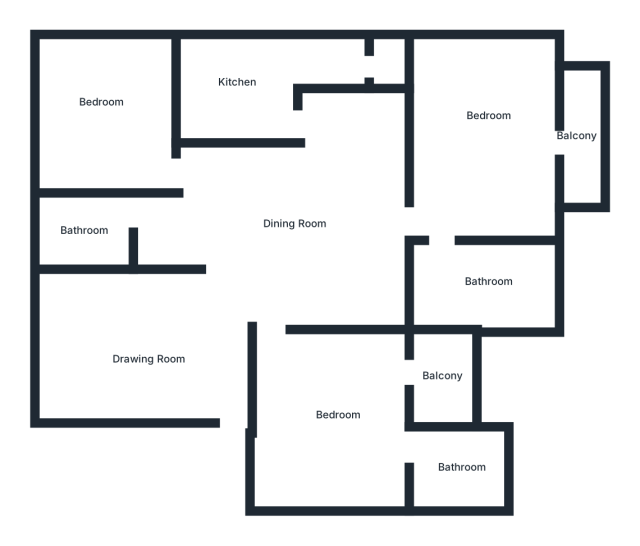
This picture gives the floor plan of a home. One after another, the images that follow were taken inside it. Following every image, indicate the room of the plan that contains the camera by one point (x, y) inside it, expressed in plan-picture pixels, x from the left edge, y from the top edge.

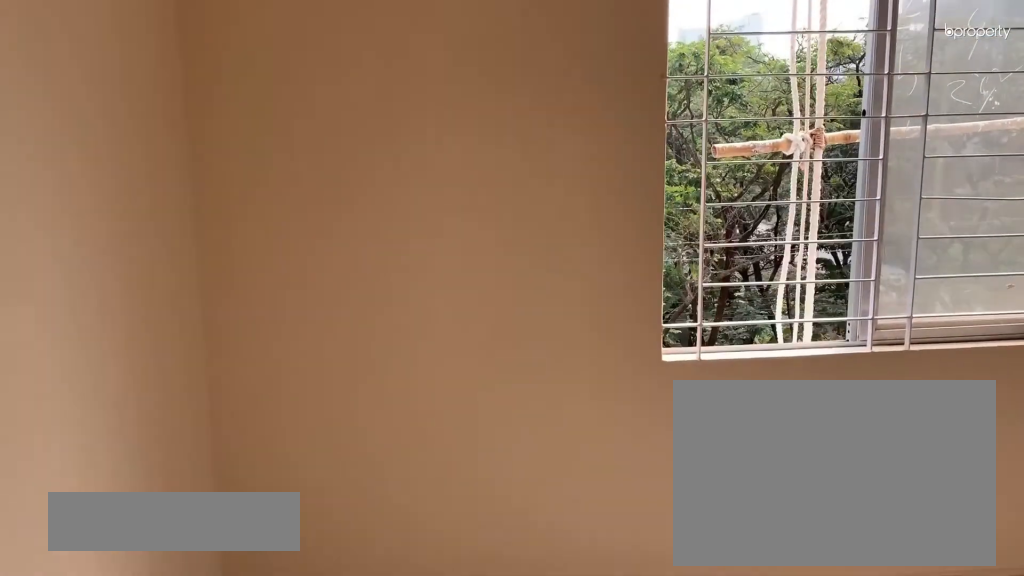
(153, 147)
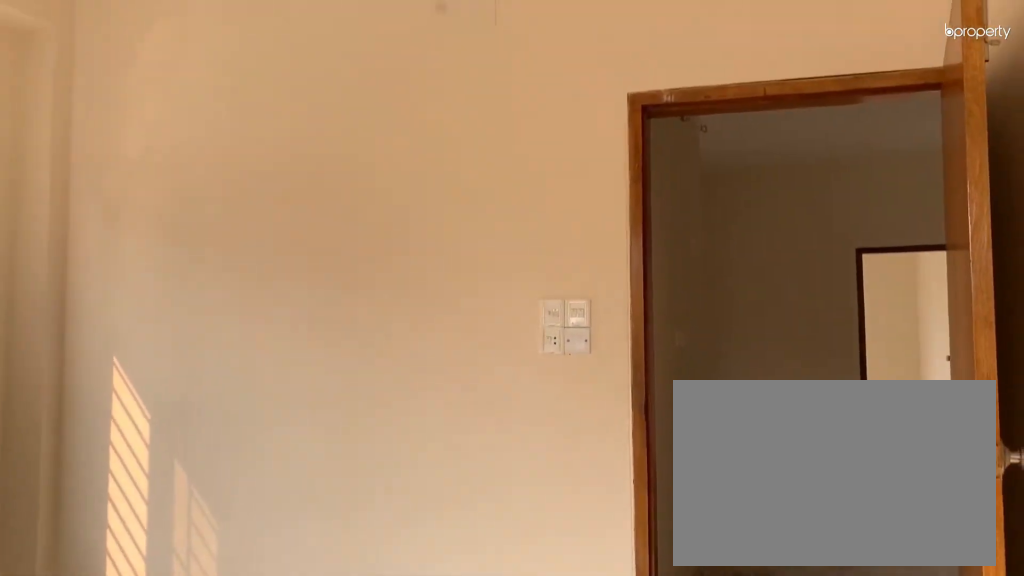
(112, 106)
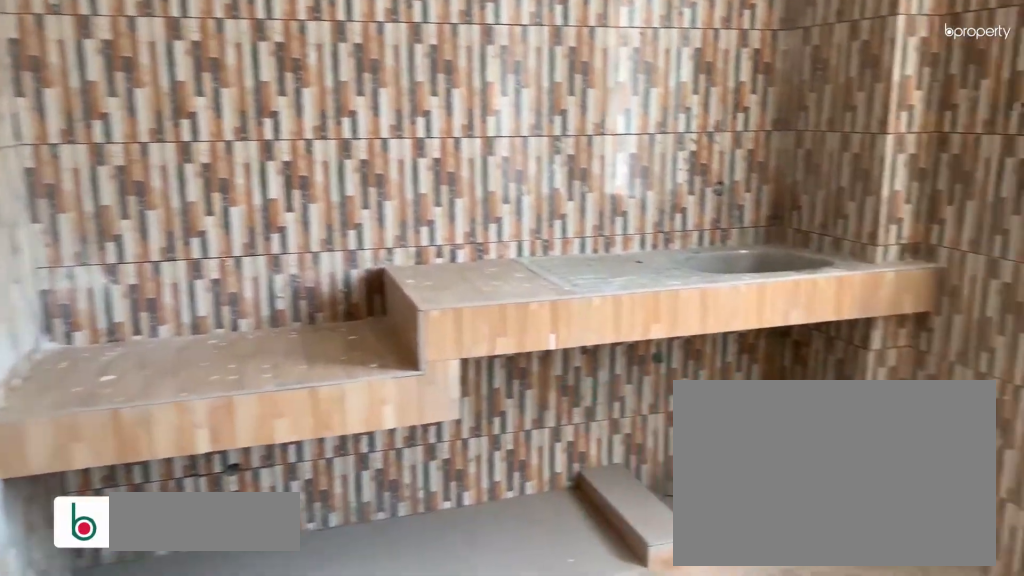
(265, 98)
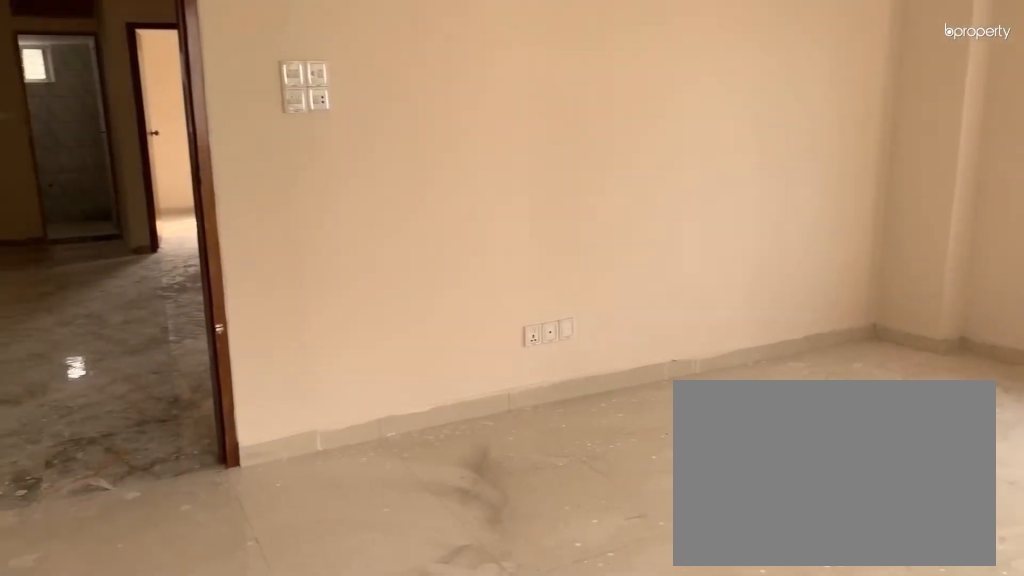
(479, 123)
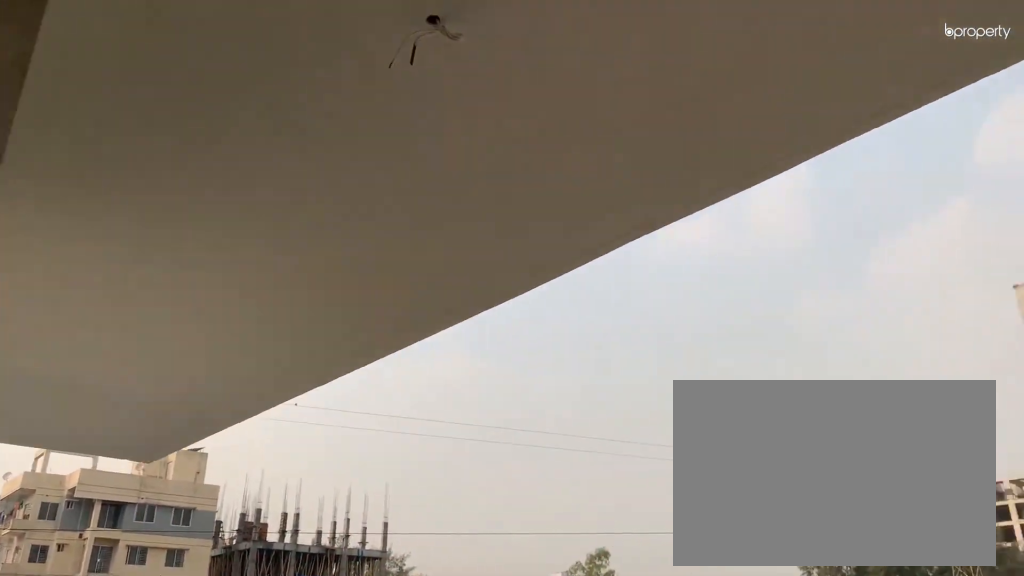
(576, 136)
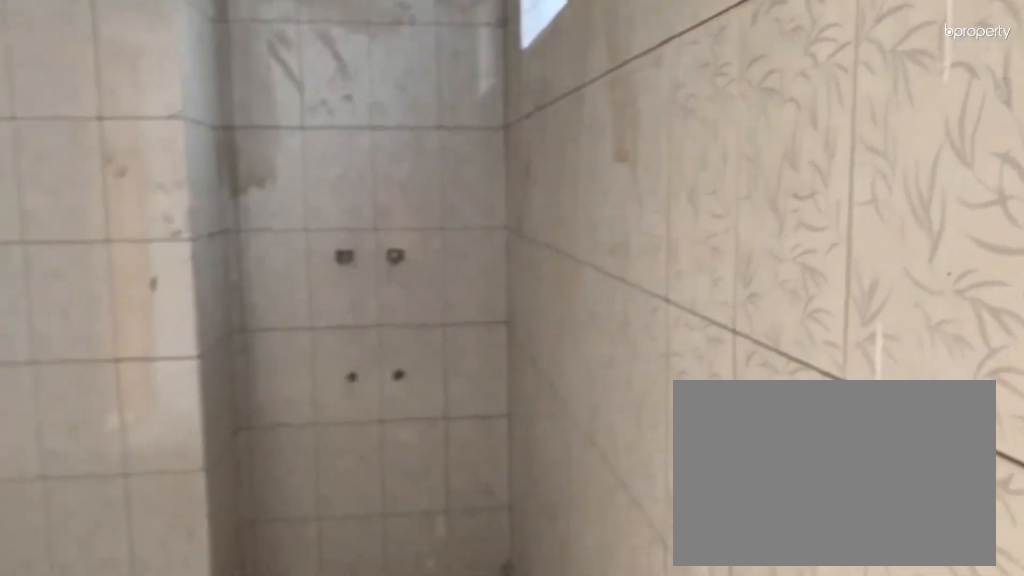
(484, 287)
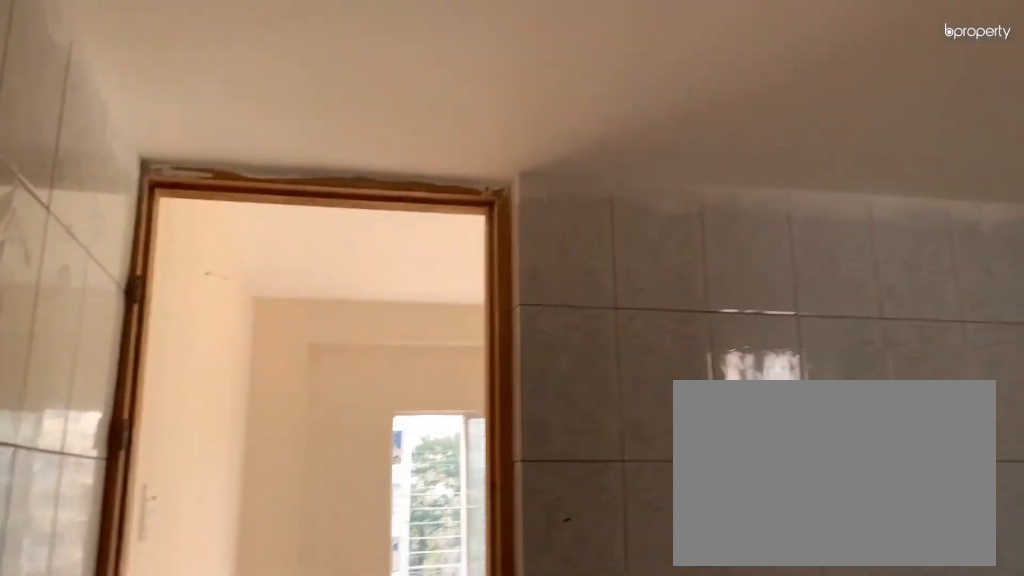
(484, 287)
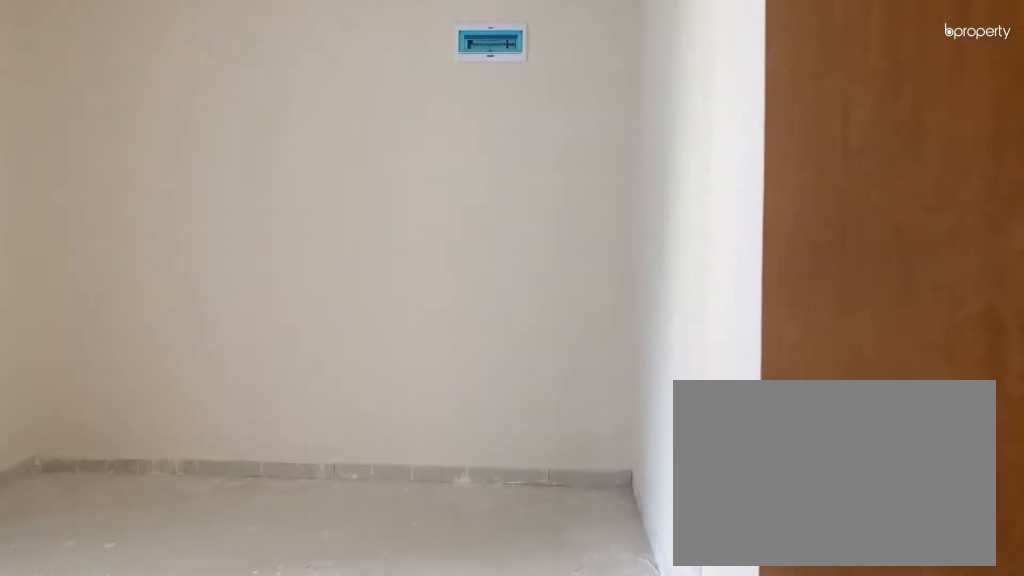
(295, 350)
